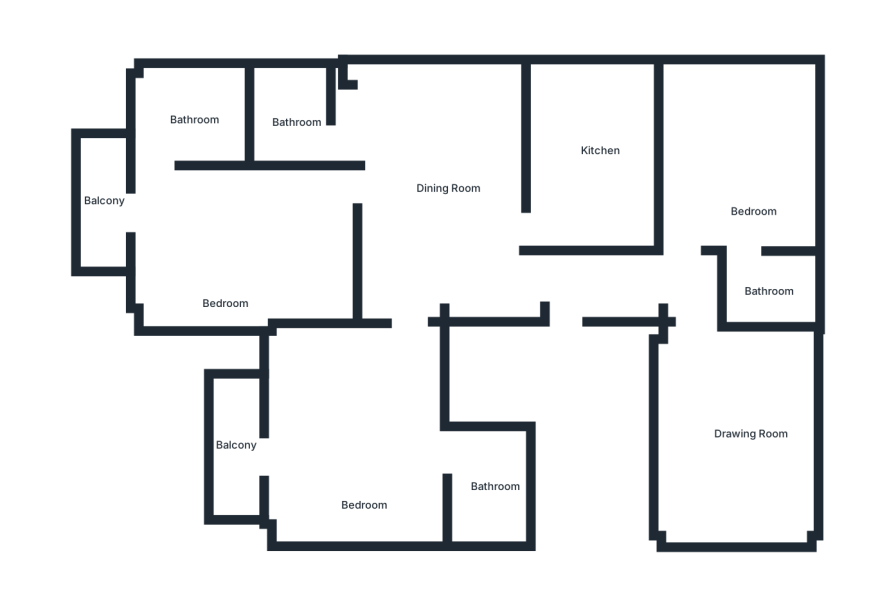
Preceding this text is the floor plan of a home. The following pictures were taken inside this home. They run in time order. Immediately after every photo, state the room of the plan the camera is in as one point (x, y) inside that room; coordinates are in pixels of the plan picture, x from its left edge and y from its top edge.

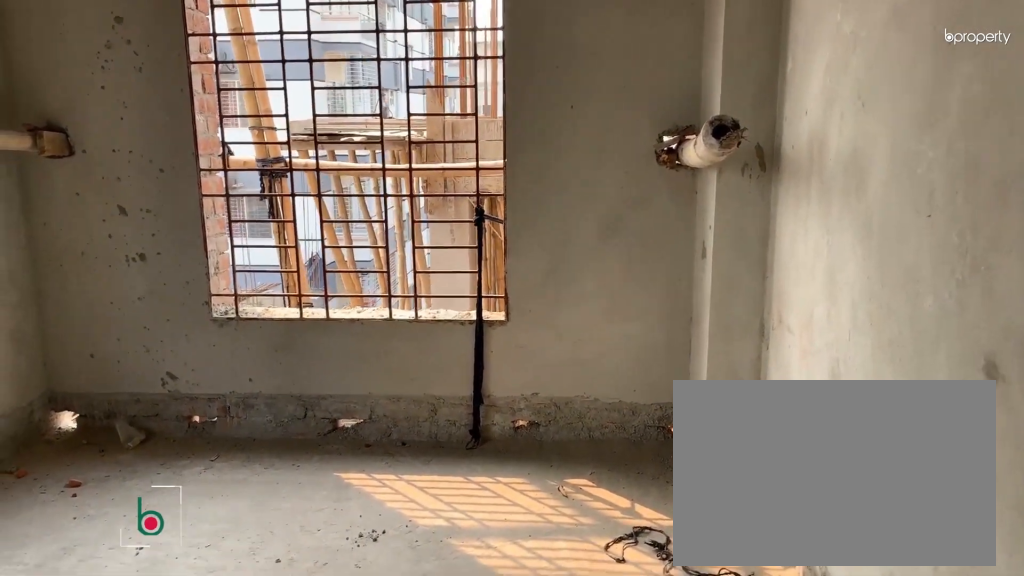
(749, 418)
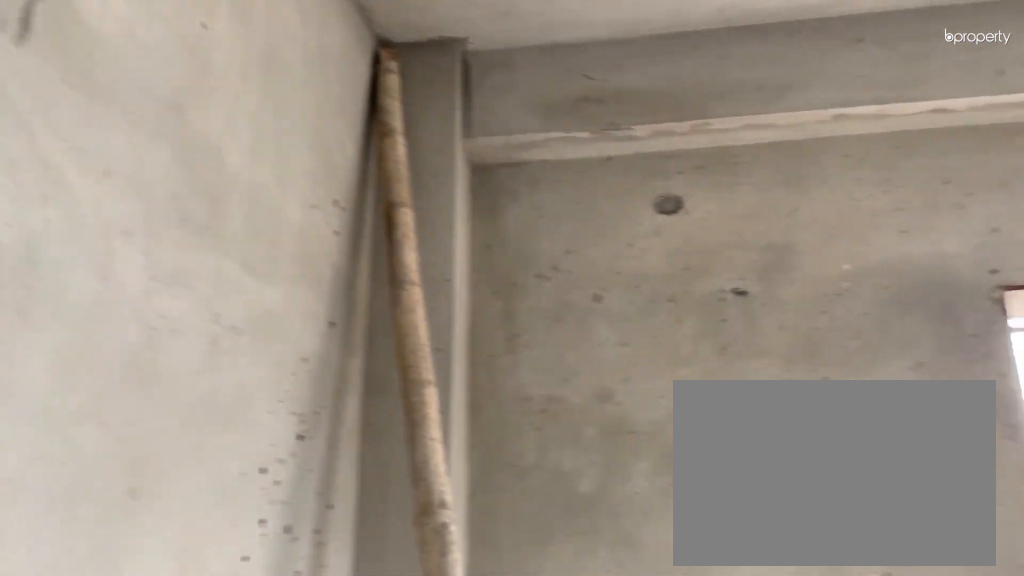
(750, 419)
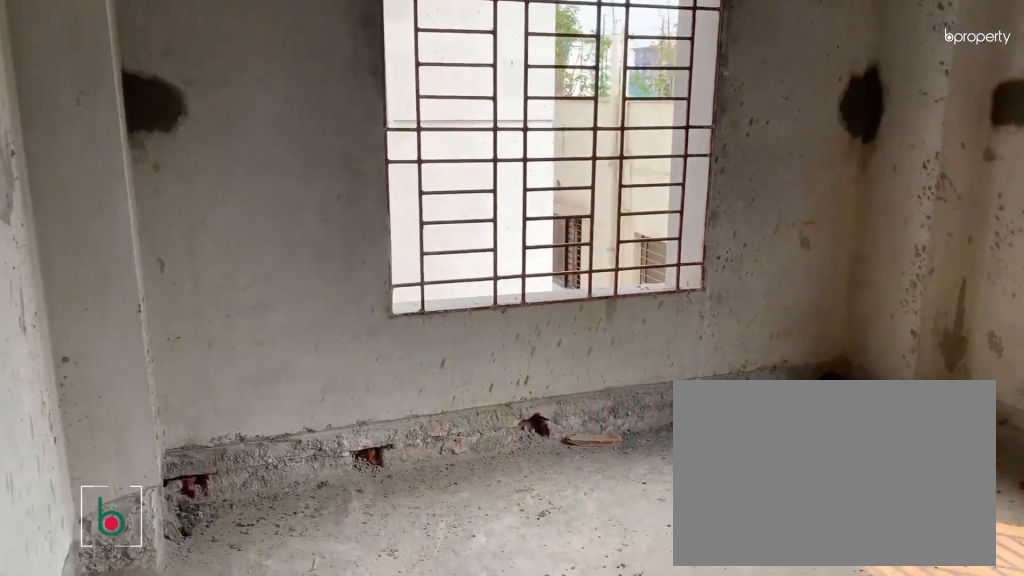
(750, 173)
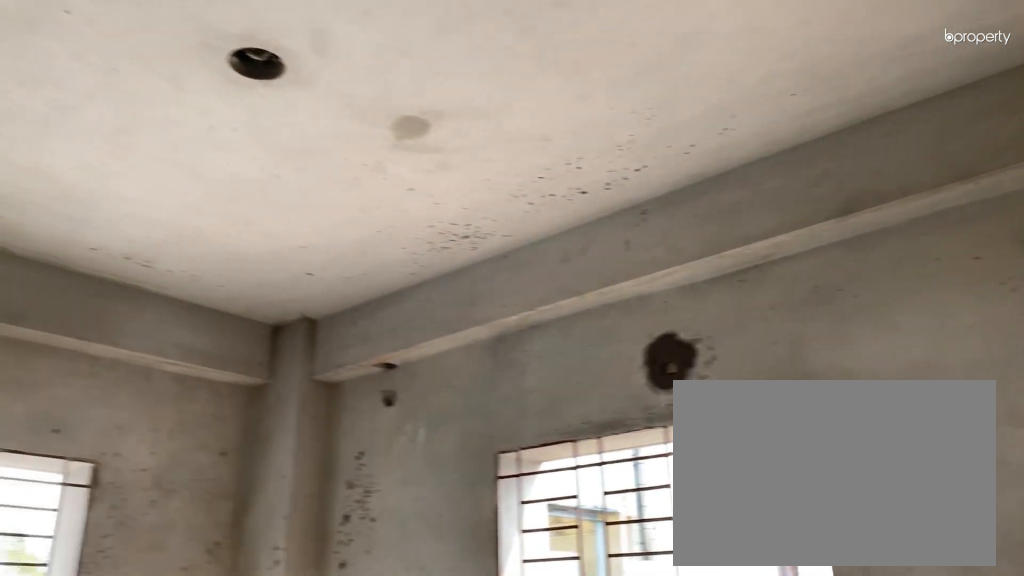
(750, 173)
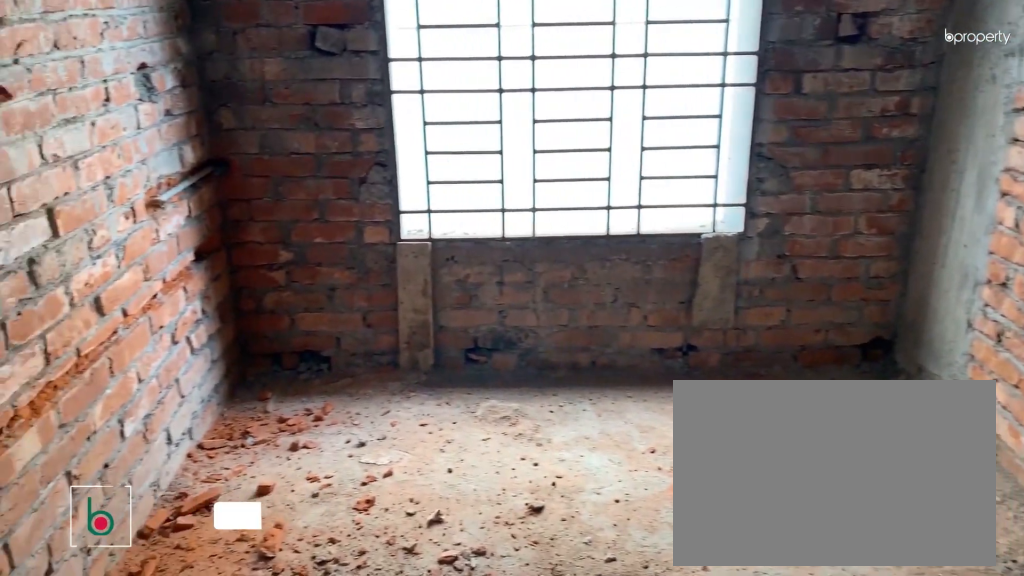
(599, 146)
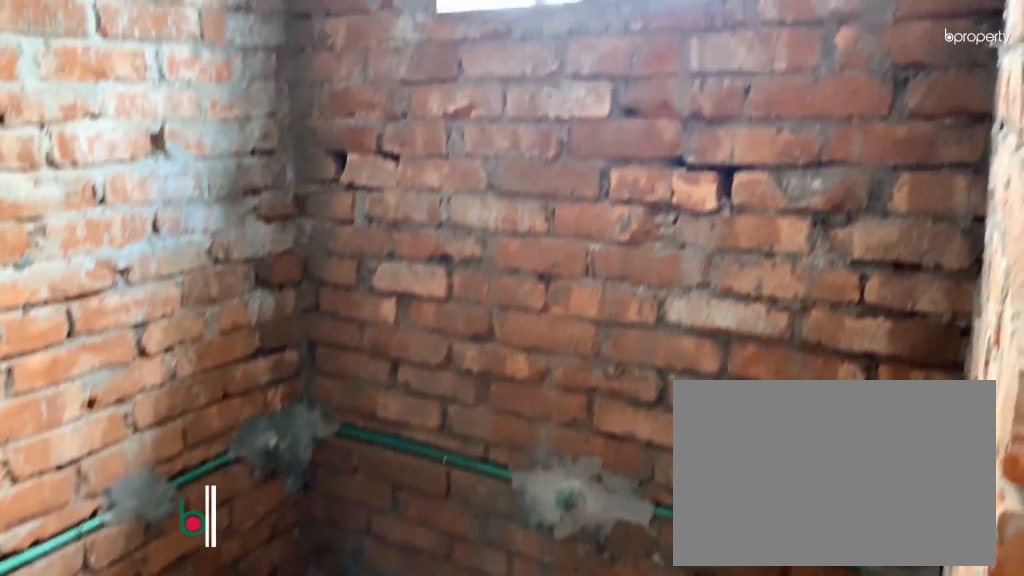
(298, 115)
